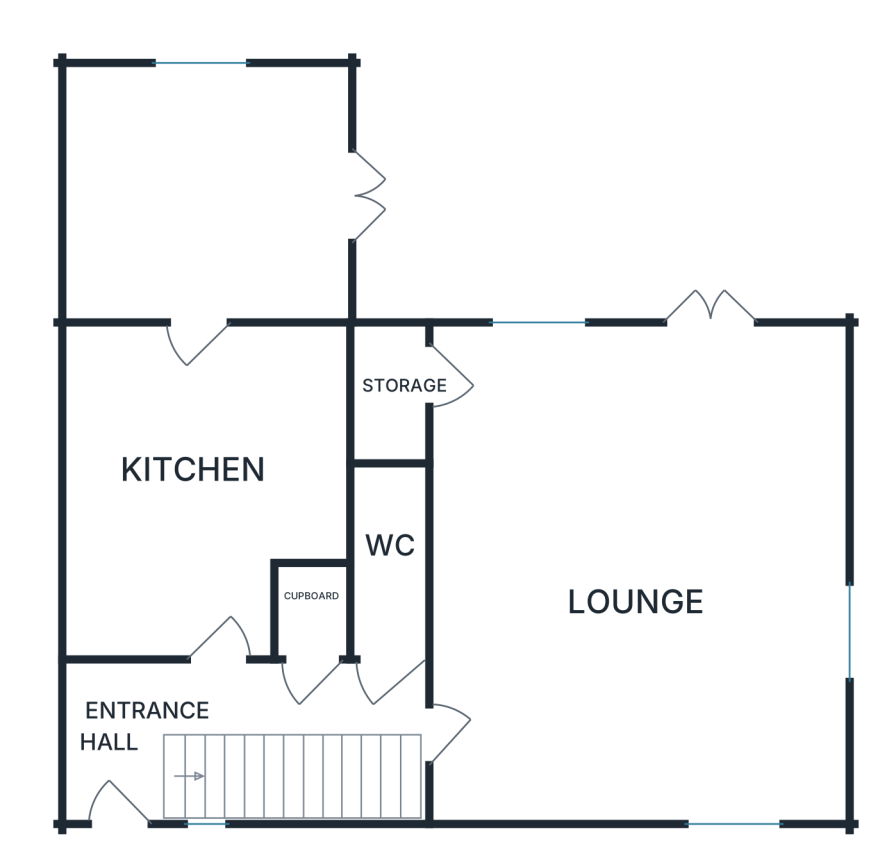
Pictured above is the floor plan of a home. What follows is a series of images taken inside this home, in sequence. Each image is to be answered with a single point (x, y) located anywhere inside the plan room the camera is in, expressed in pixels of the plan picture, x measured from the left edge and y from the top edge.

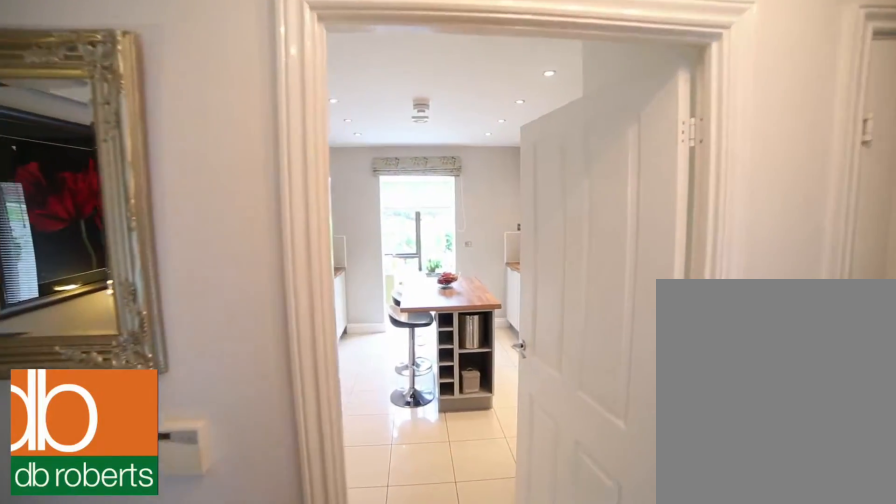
(222, 716)
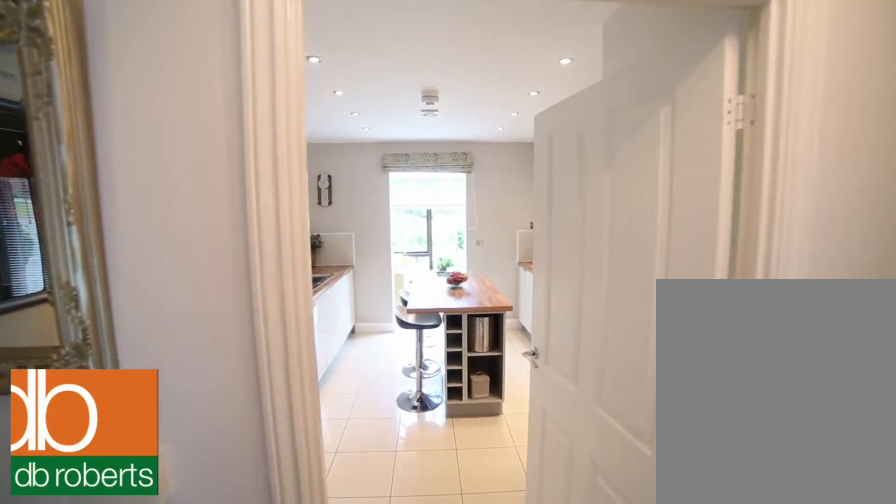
(222, 716)
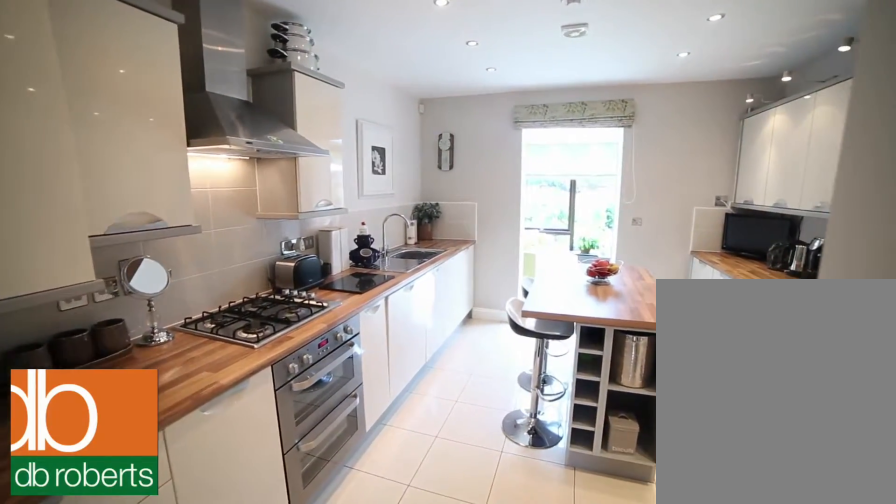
(198, 481)
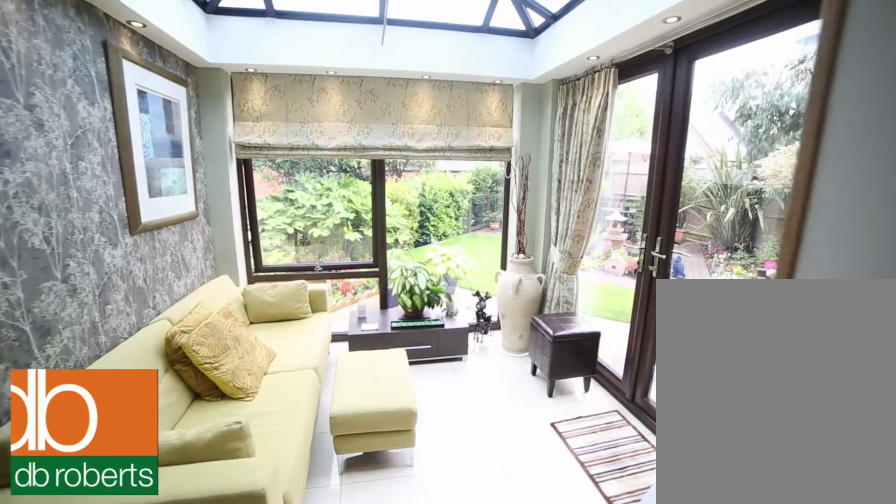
(206, 194)
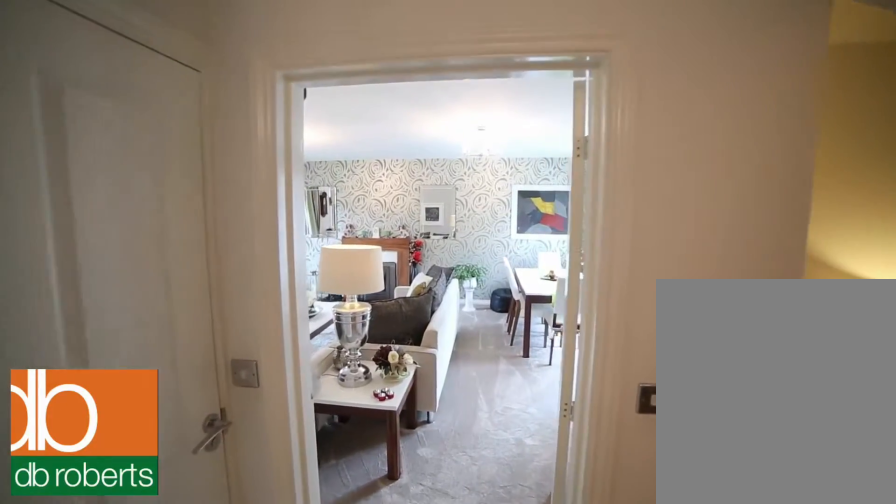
(222, 716)
